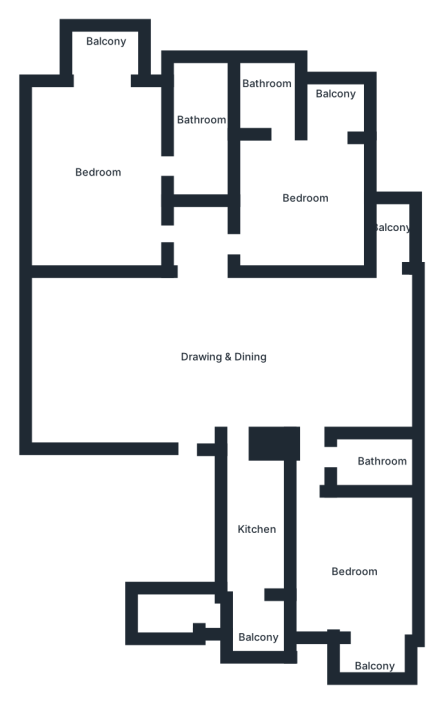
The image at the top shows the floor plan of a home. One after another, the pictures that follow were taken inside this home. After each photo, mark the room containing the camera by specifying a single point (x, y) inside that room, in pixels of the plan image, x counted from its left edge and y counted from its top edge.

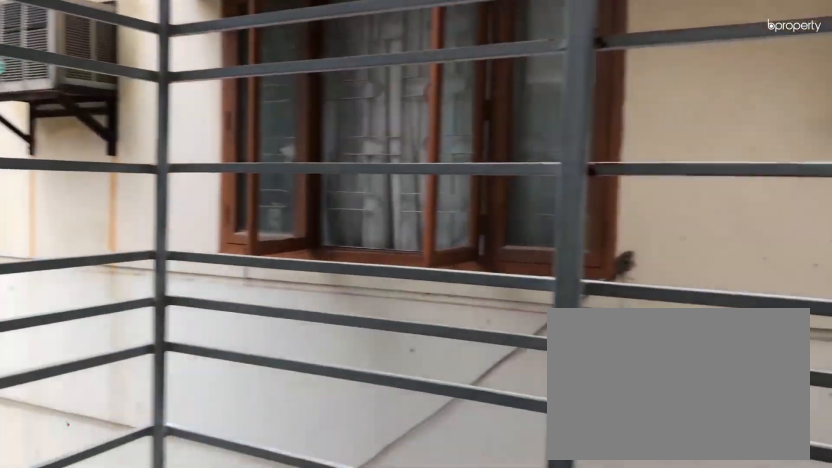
(389, 224)
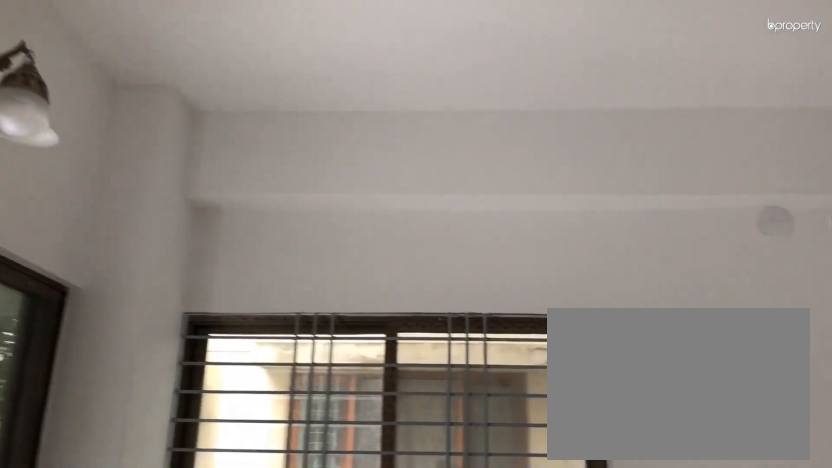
(297, 196)
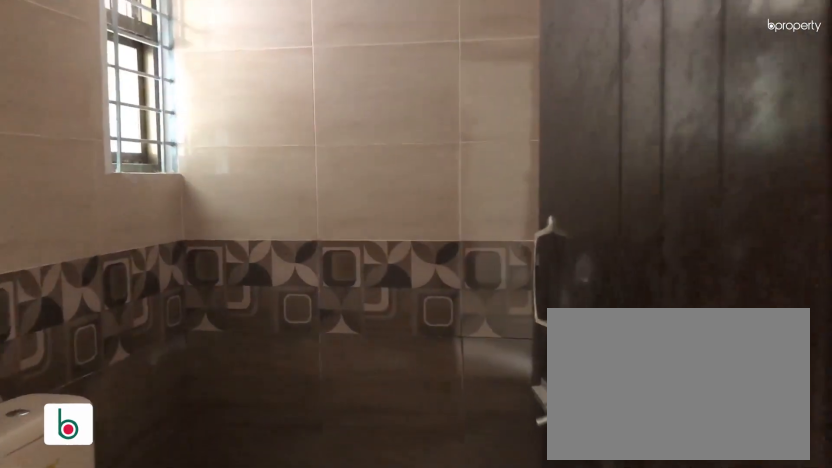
(265, 87)
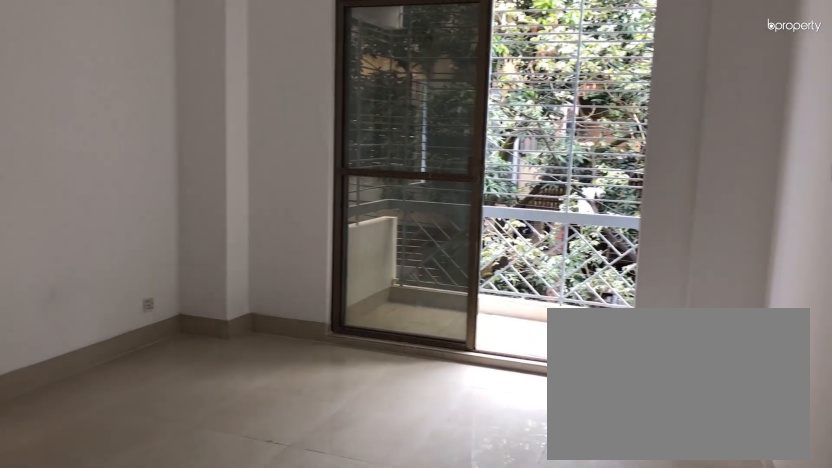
(95, 156)
